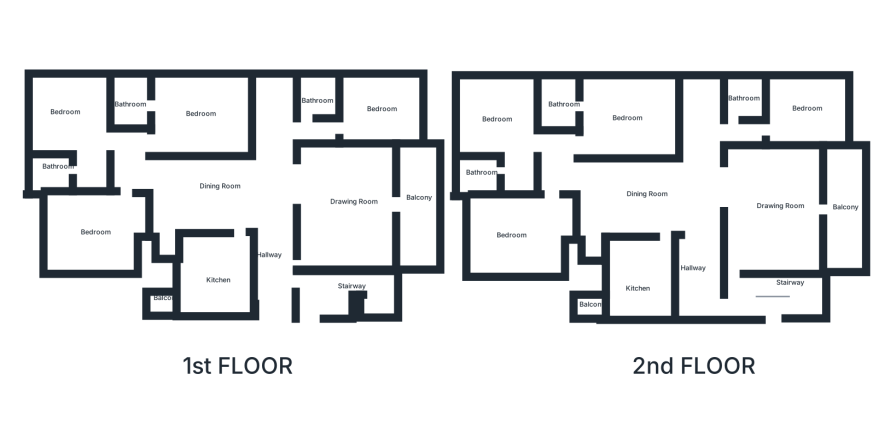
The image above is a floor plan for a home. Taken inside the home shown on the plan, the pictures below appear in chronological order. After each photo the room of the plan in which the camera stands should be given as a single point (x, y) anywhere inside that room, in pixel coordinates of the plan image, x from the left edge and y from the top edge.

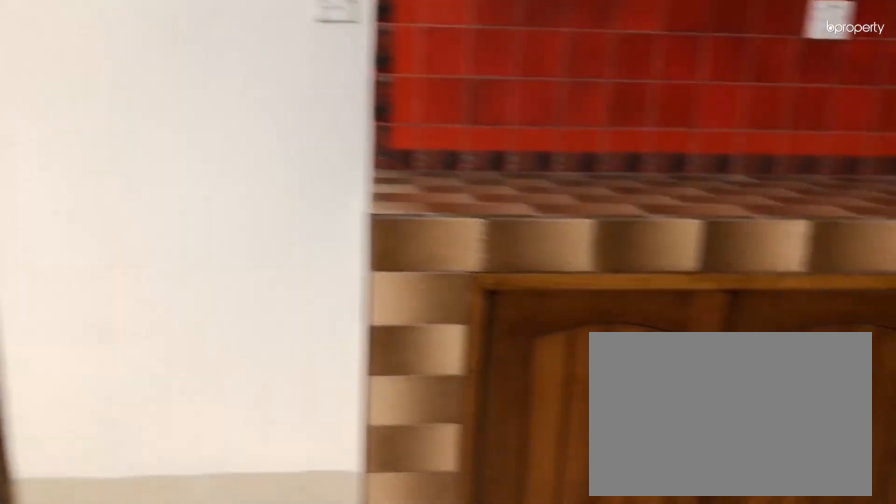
(216, 277)
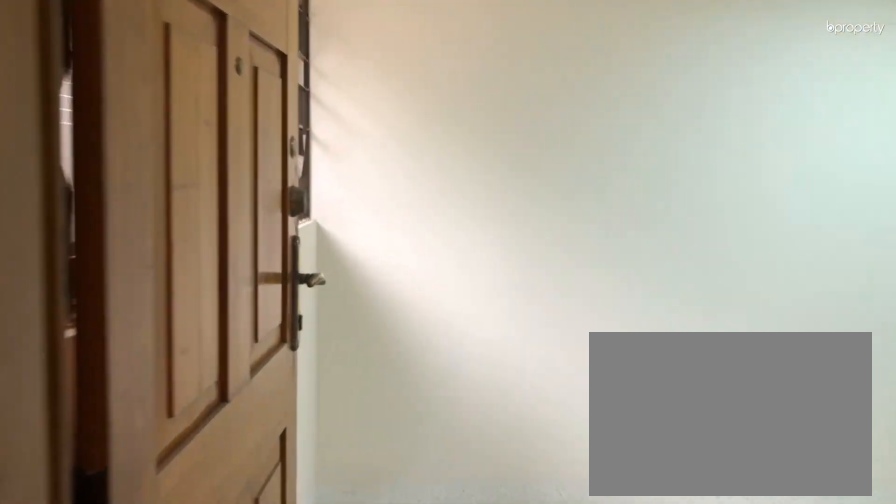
(758, 304)
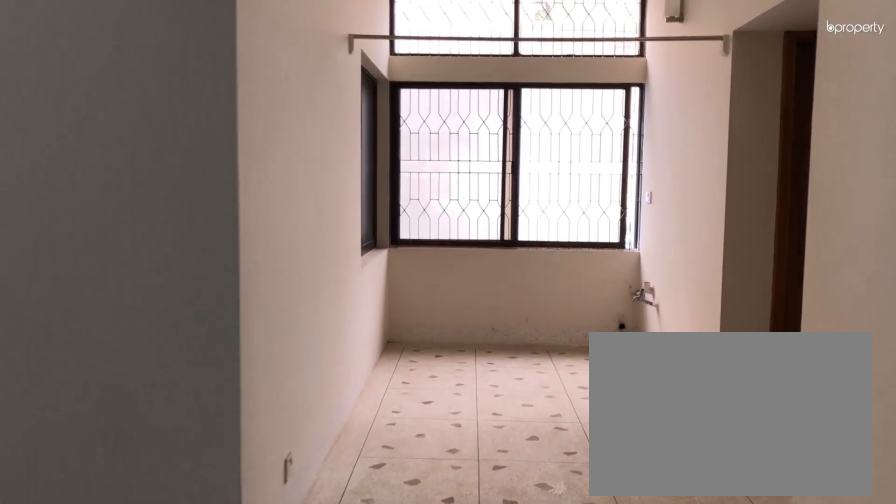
(680, 193)
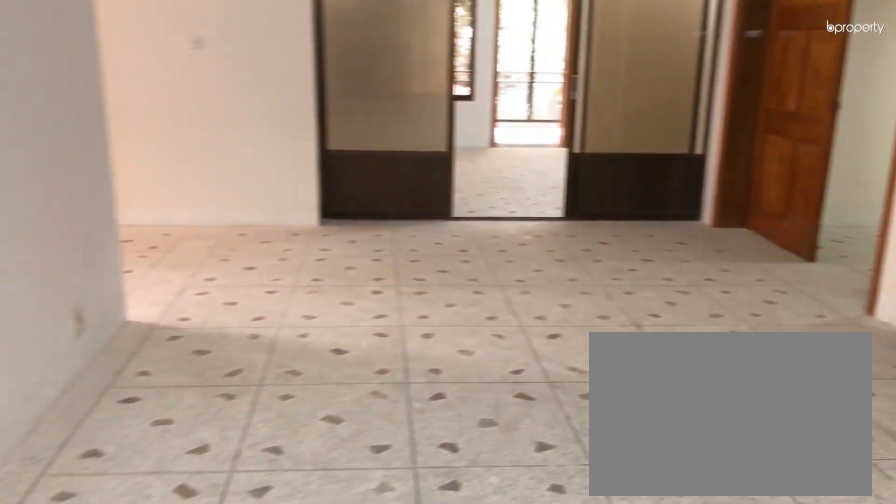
(627, 192)
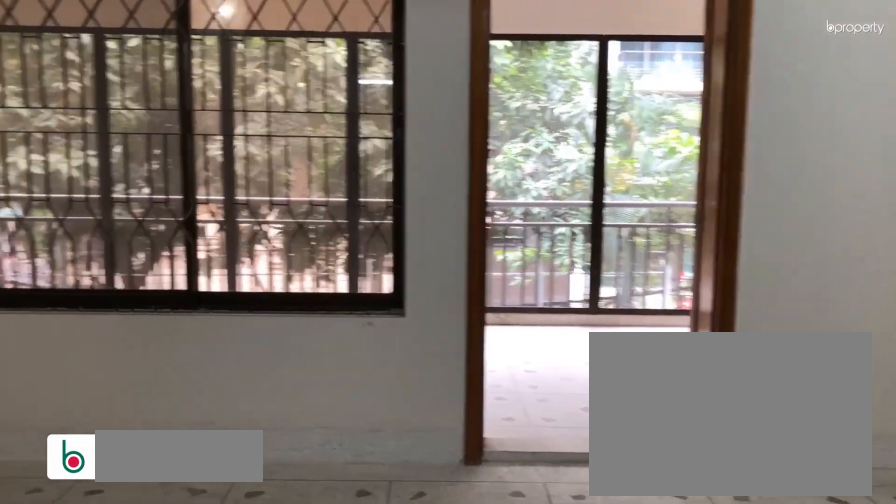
(781, 212)
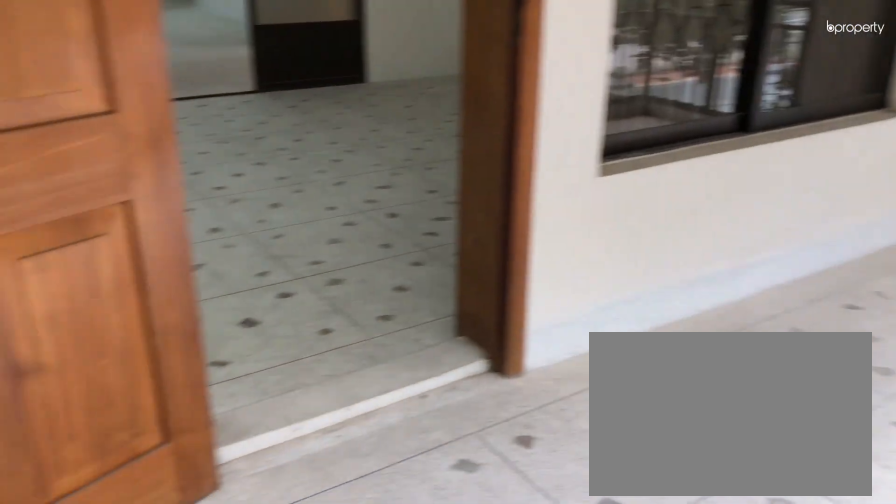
(840, 208)
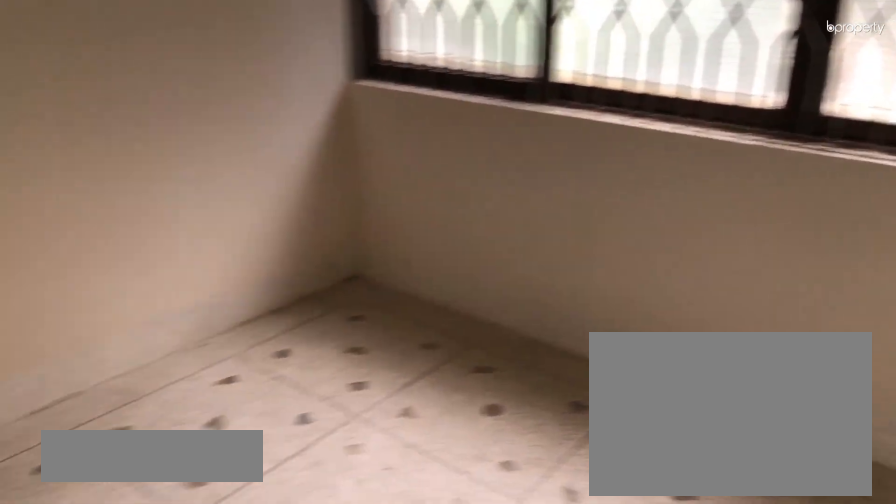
(810, 113)
